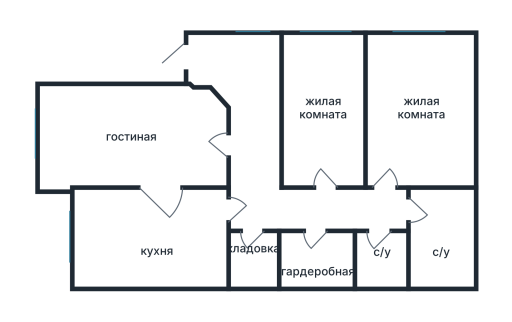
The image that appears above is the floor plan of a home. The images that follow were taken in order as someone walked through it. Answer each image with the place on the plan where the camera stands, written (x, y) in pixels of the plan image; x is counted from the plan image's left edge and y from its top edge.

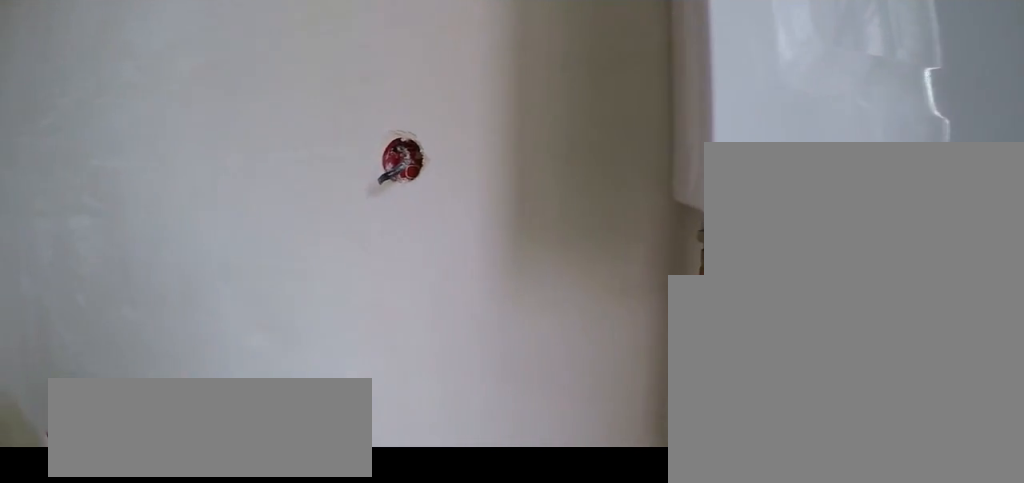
(103, 264)
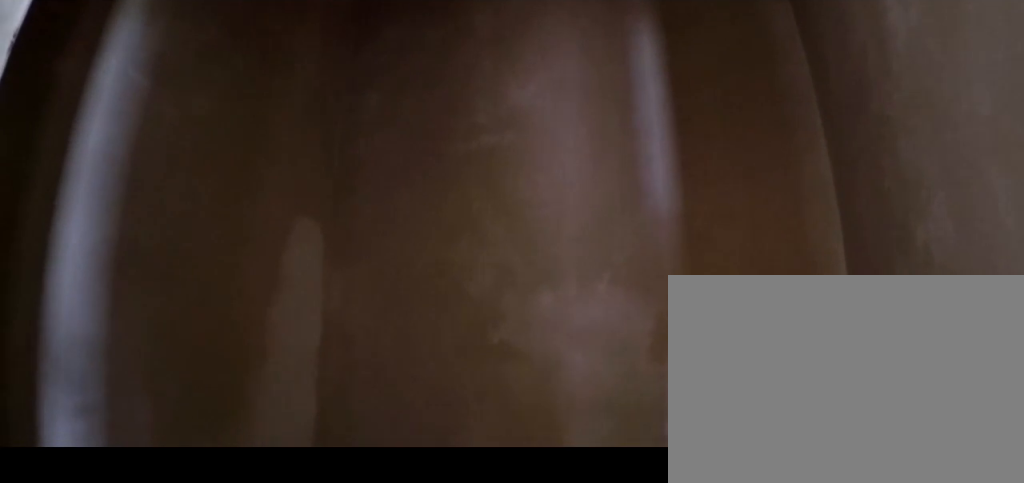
(316, 226)
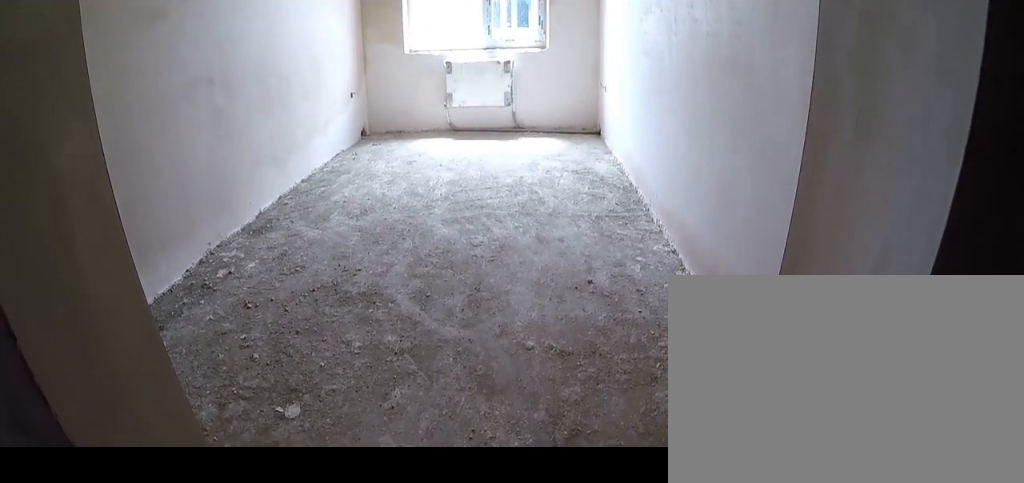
(327, 190)
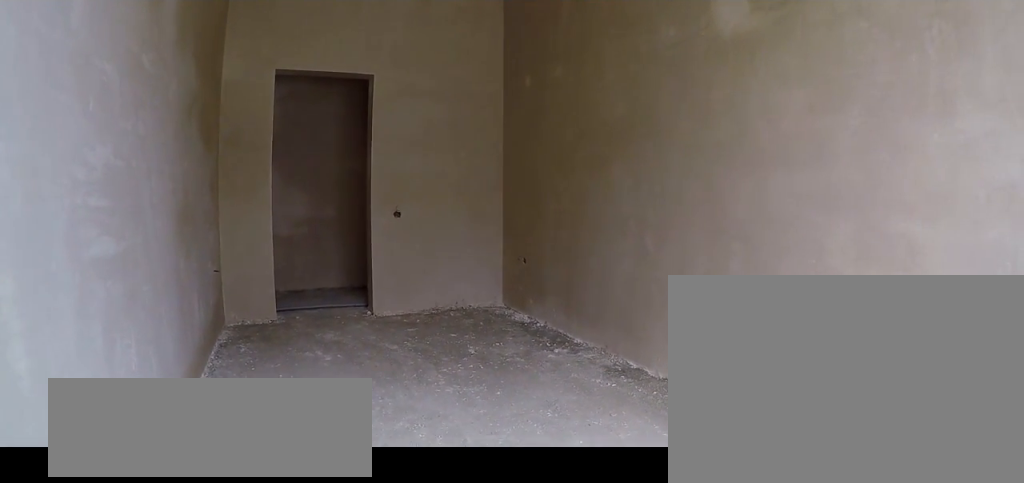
(349, 58)
